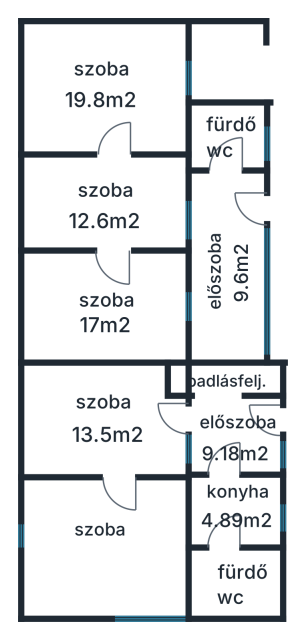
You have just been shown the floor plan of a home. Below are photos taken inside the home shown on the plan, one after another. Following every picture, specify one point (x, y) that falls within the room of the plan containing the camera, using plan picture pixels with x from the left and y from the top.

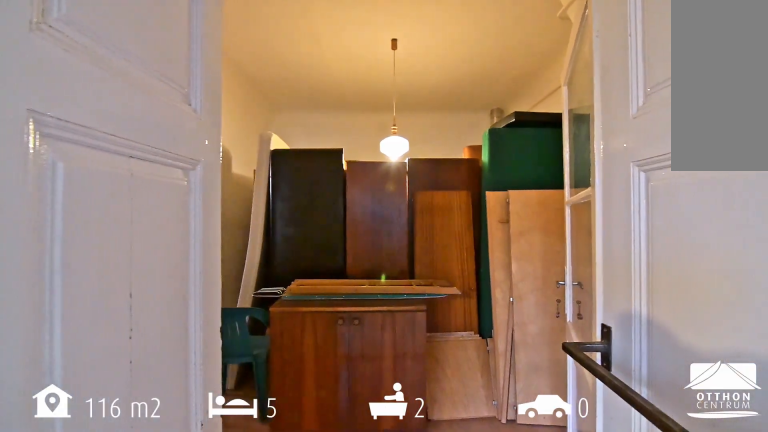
(131, 432)
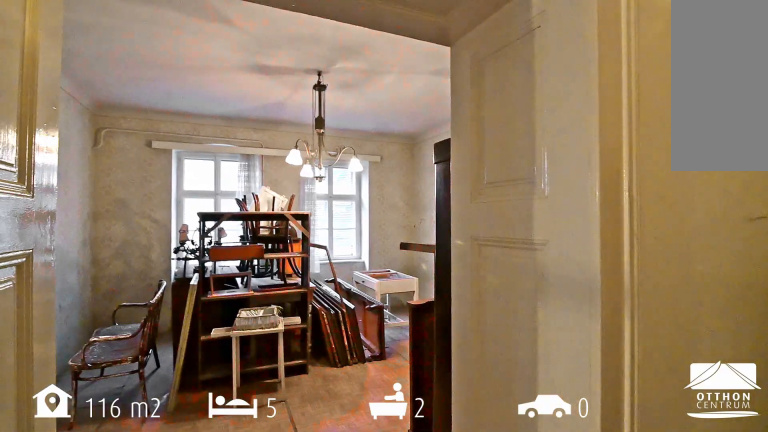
(109, 552)
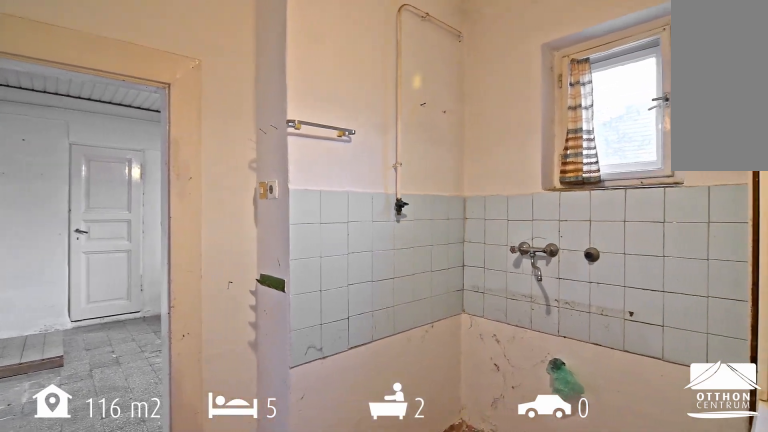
(244, 515)
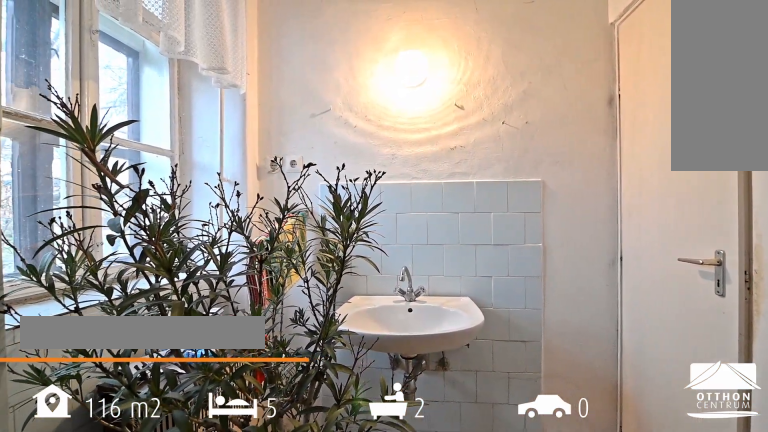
(243, 582)
